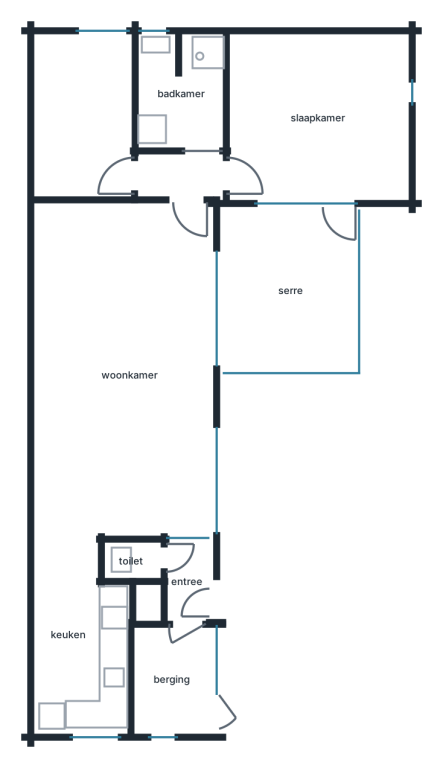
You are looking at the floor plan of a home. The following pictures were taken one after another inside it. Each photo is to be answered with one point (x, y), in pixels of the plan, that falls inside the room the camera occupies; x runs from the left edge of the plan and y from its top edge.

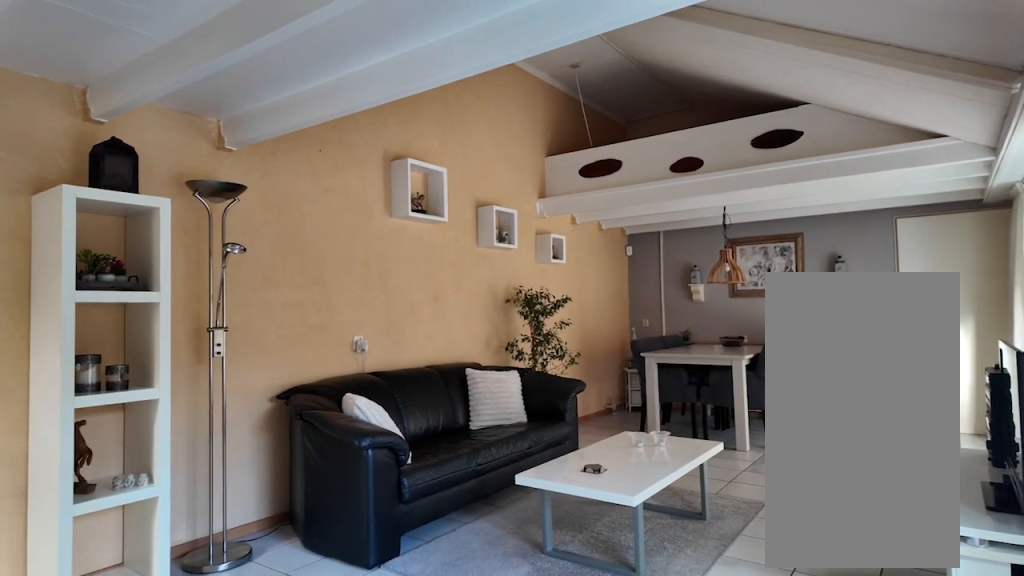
(123, 369)
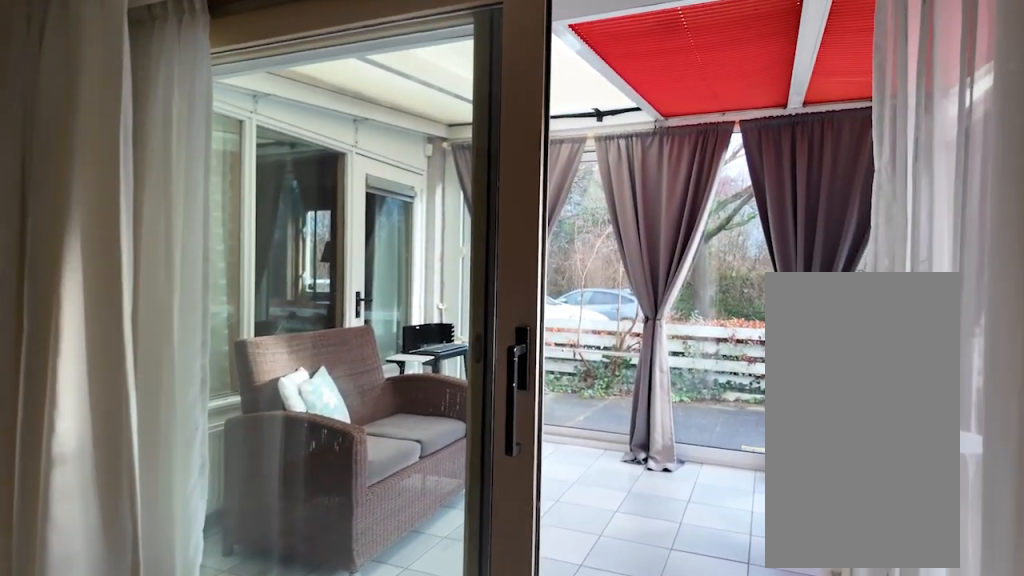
(123, 369)
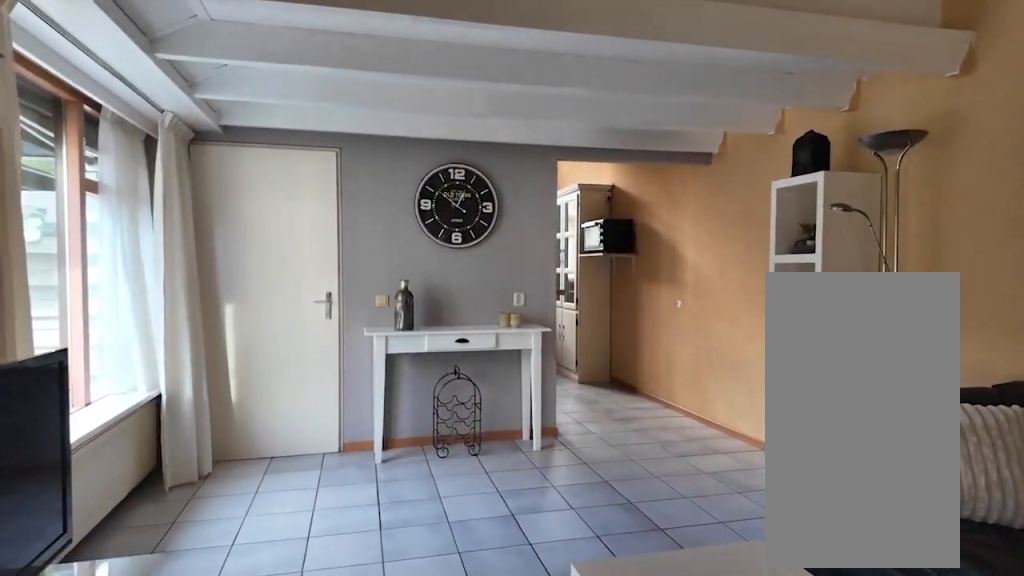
(123, 369)
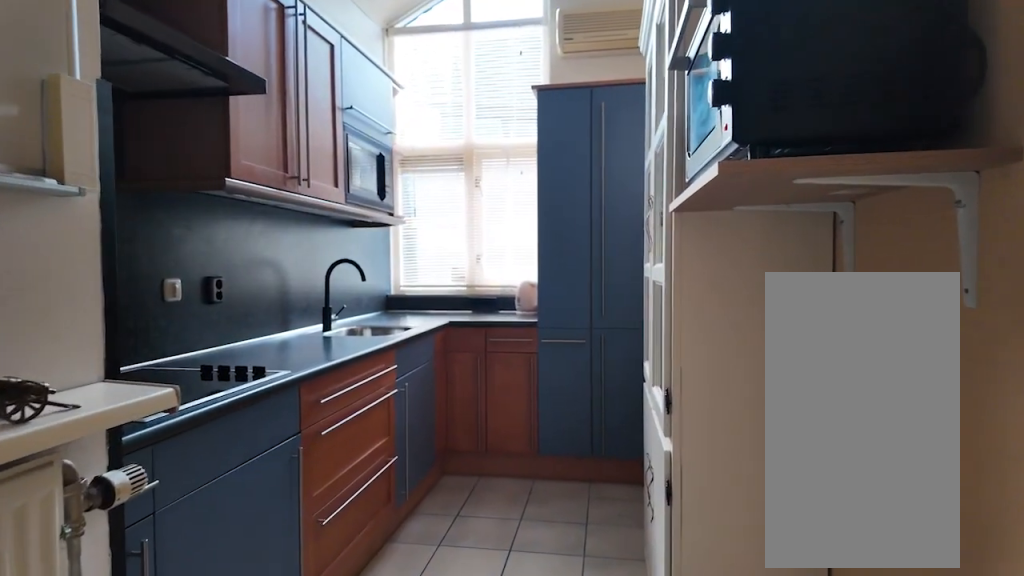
(68, 620)
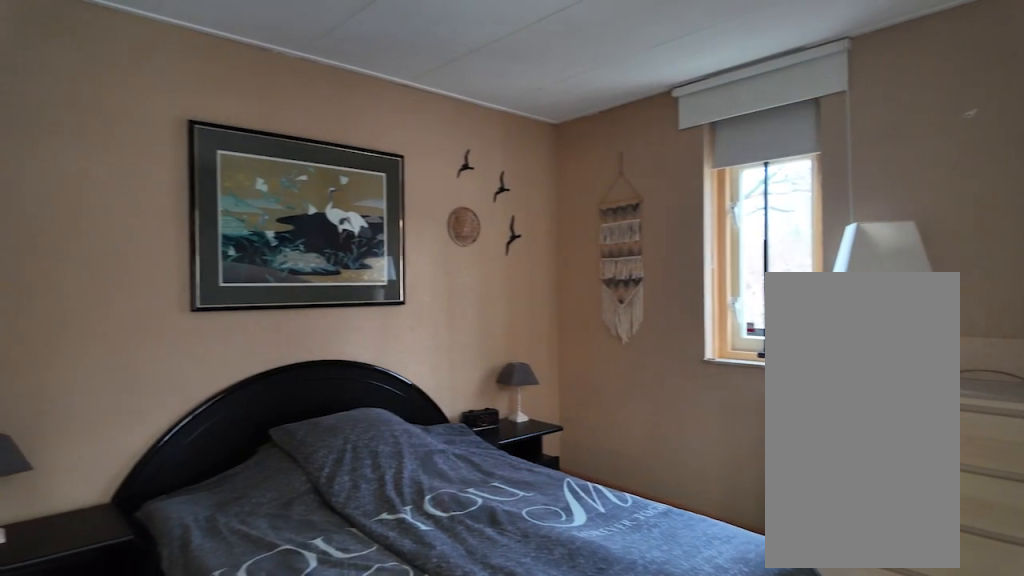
(316, 117)
